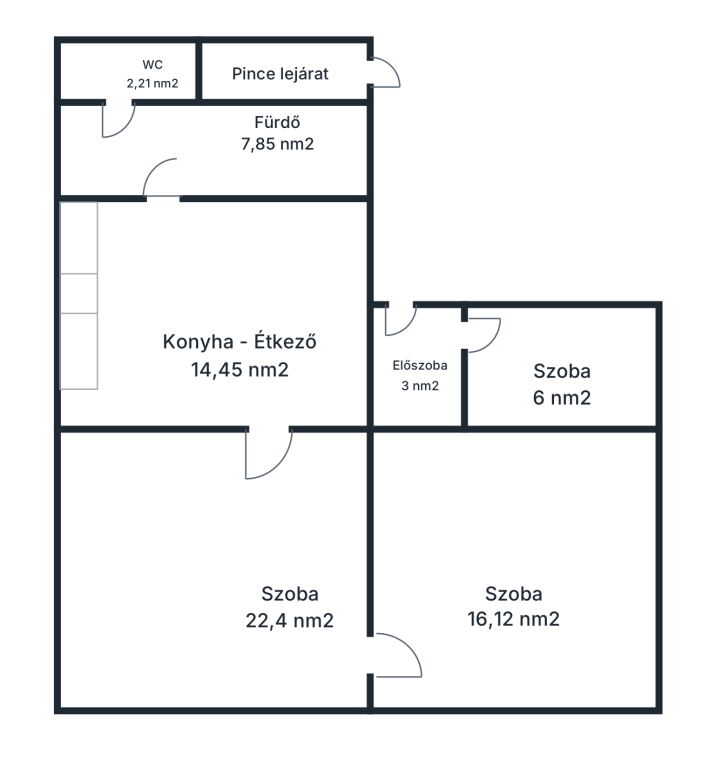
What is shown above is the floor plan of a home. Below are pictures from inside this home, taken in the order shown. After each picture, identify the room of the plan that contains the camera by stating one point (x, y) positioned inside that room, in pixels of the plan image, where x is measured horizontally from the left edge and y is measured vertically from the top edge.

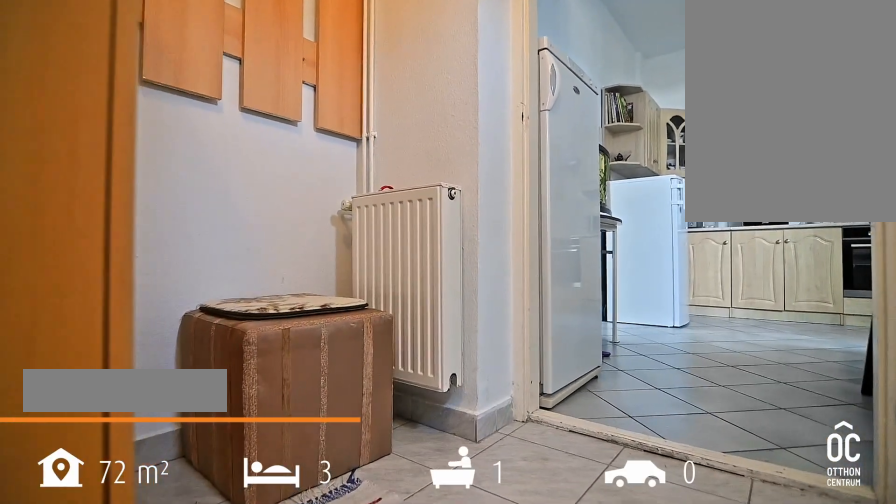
(416, 369)
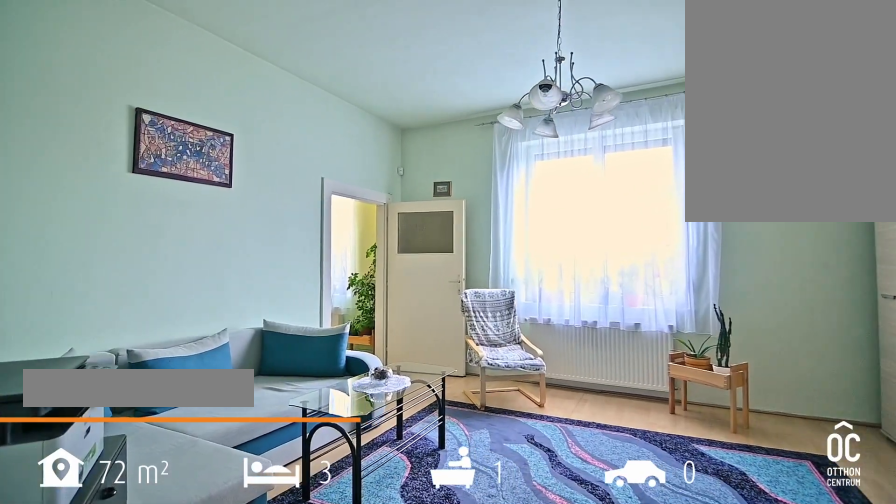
(215, 574)
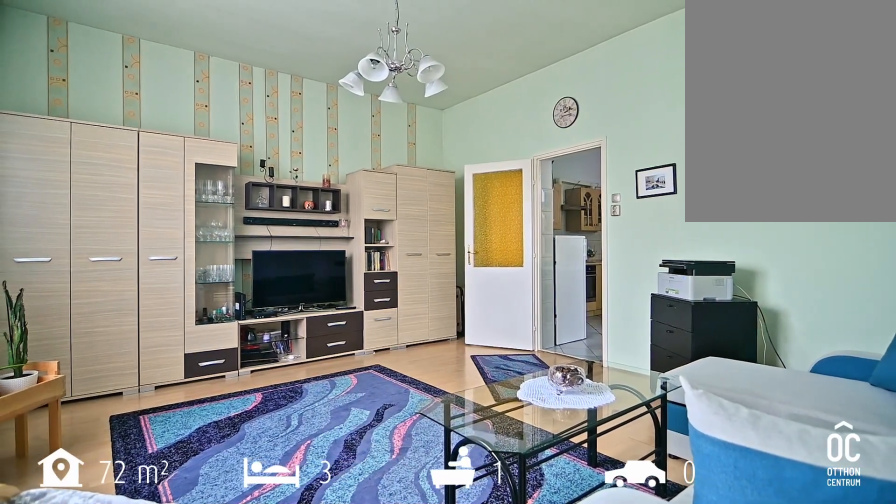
(214, 574)
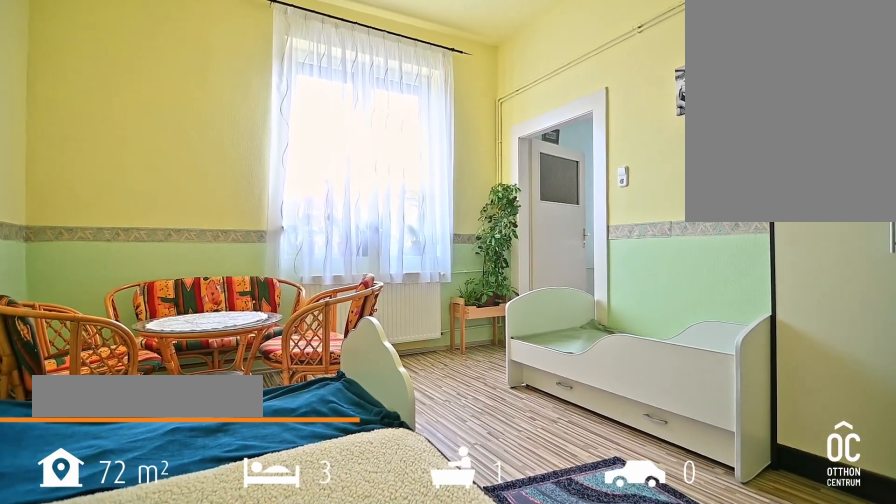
(521, 576)
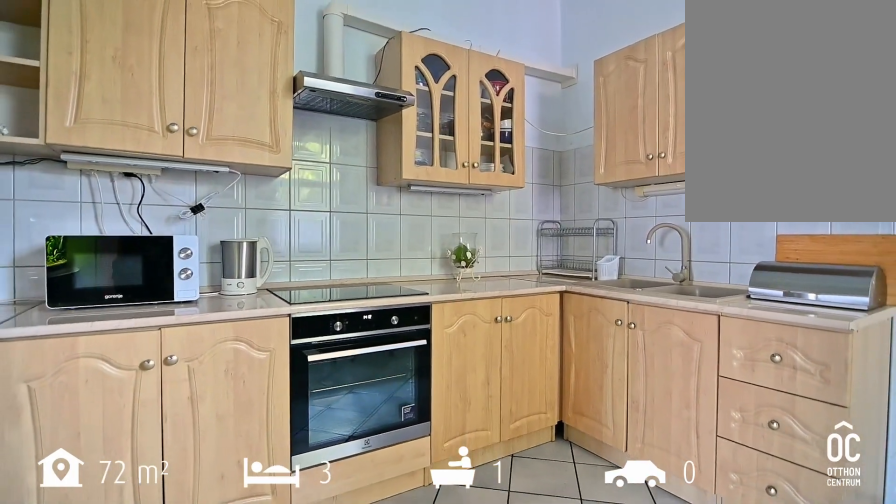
(217, 317)
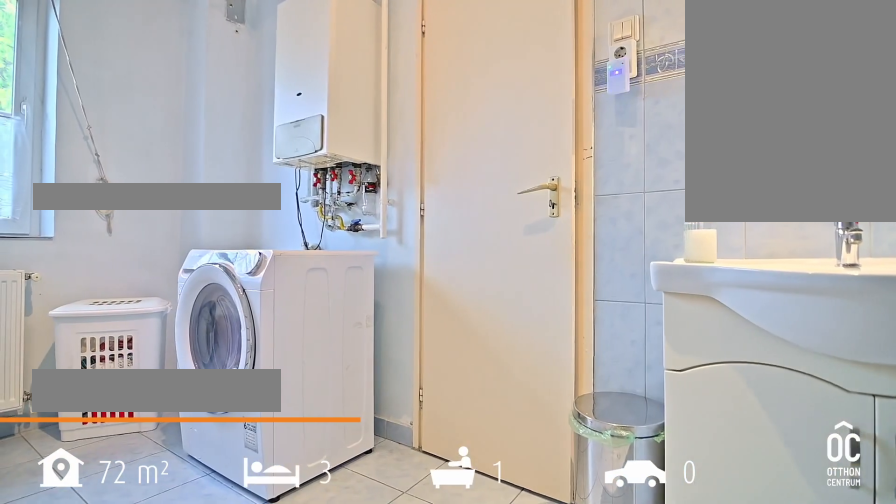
(209, 150)
